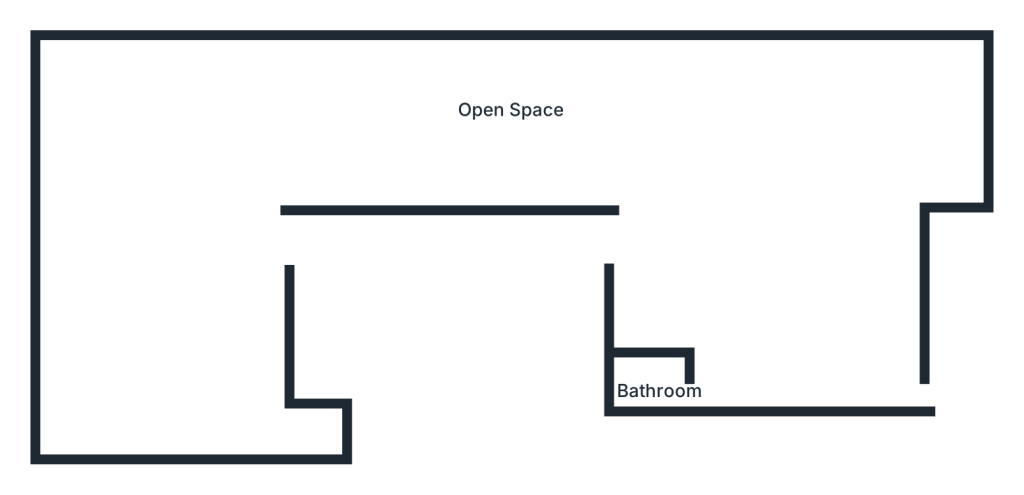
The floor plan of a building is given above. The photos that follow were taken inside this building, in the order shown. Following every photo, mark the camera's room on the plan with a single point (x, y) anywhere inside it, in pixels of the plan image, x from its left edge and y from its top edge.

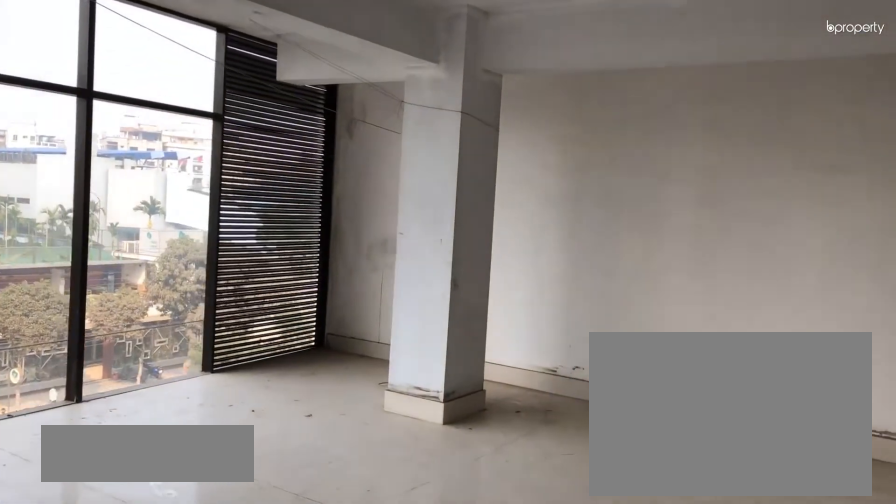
(199, 125)
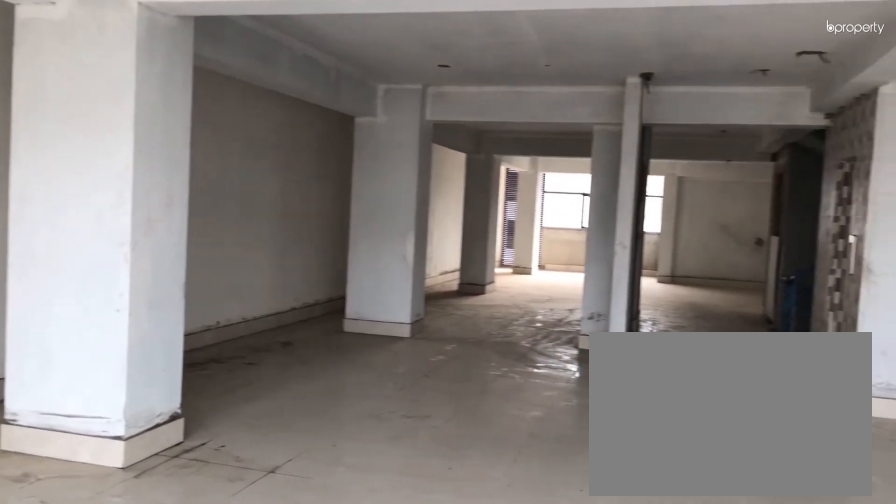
(199, 125)
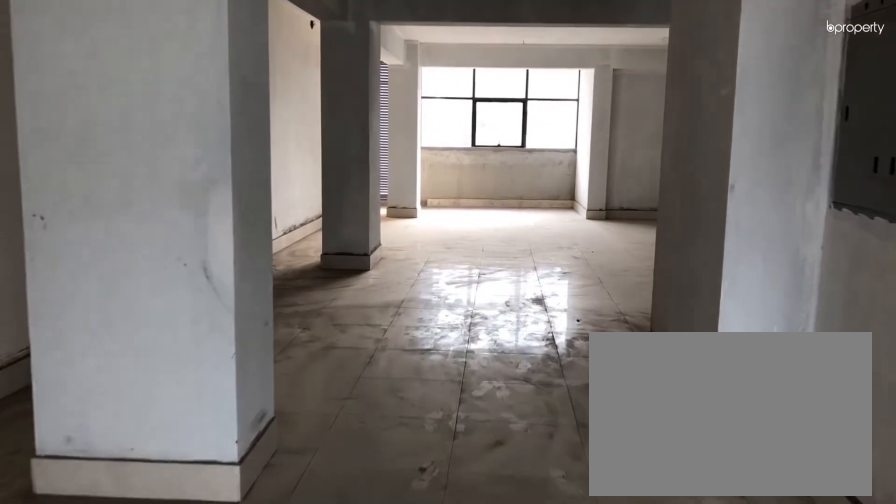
(369, 100)
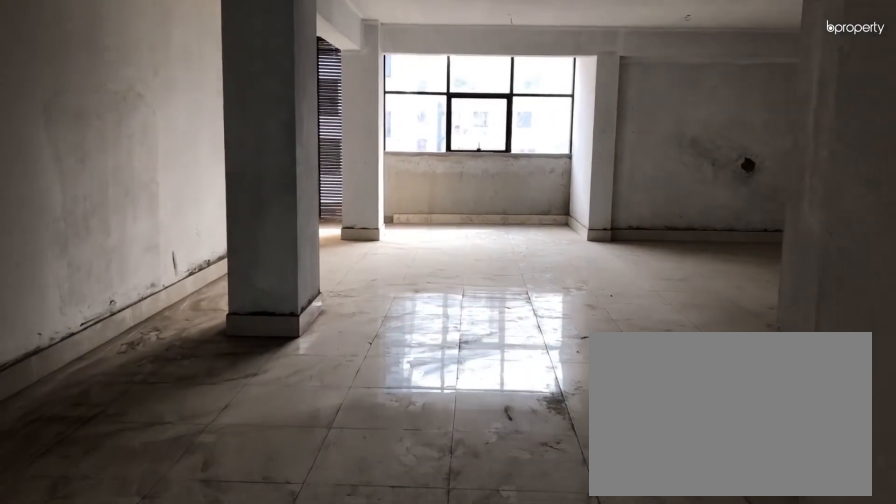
(502, 96)
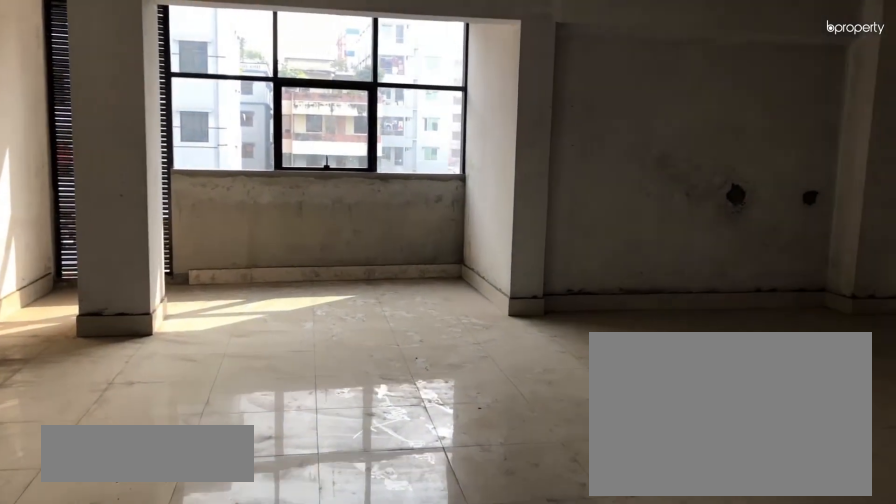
(779, 126)
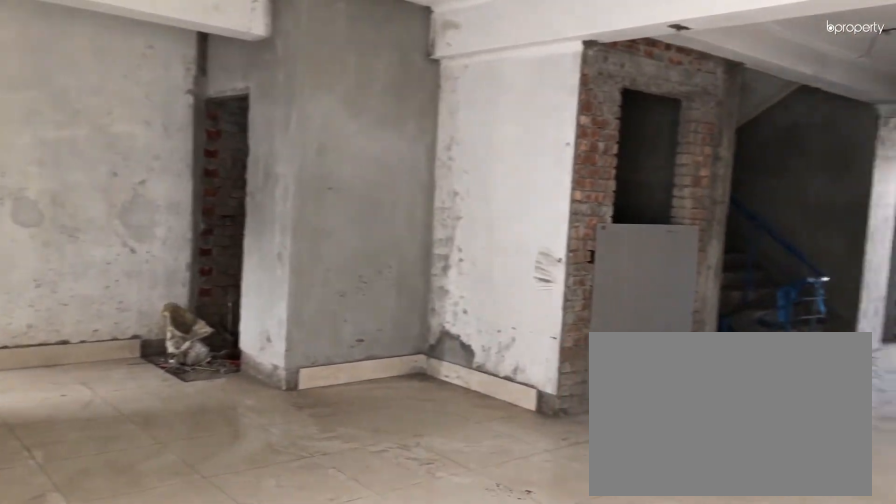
(779, 126)
